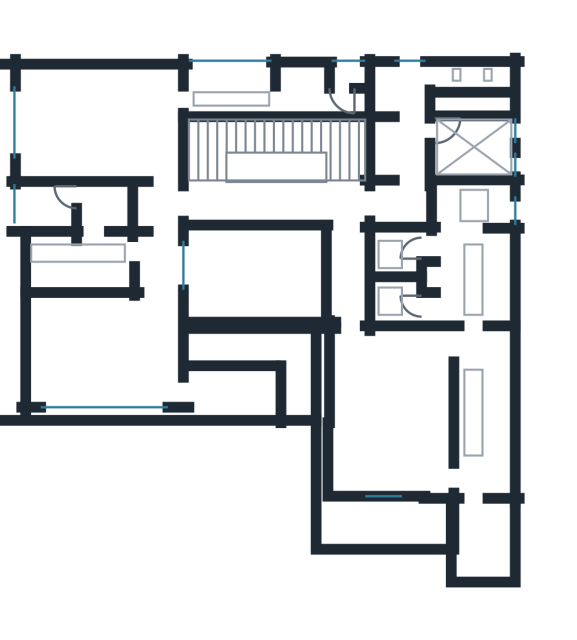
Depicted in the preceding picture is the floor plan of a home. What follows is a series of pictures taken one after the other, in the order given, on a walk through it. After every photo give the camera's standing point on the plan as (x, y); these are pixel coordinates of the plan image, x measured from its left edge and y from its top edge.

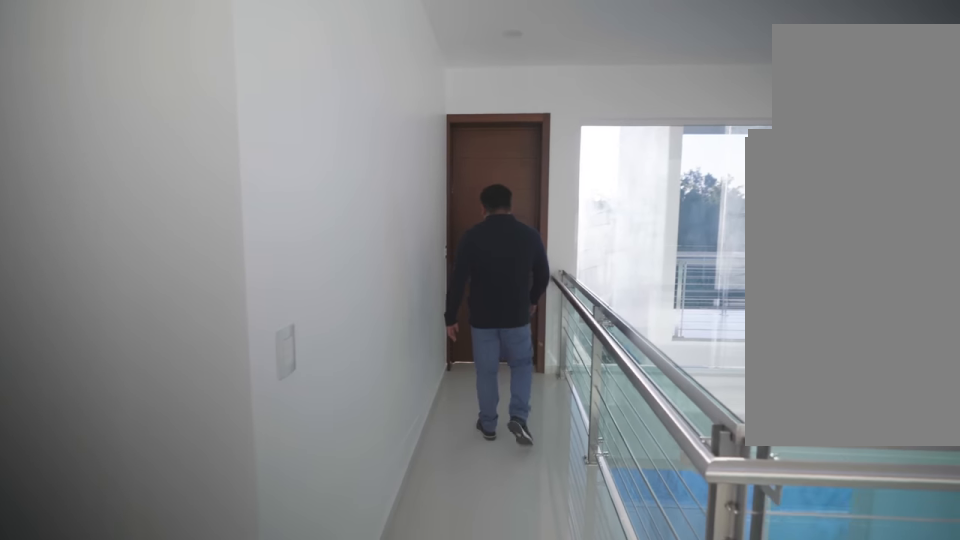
(346, 267)
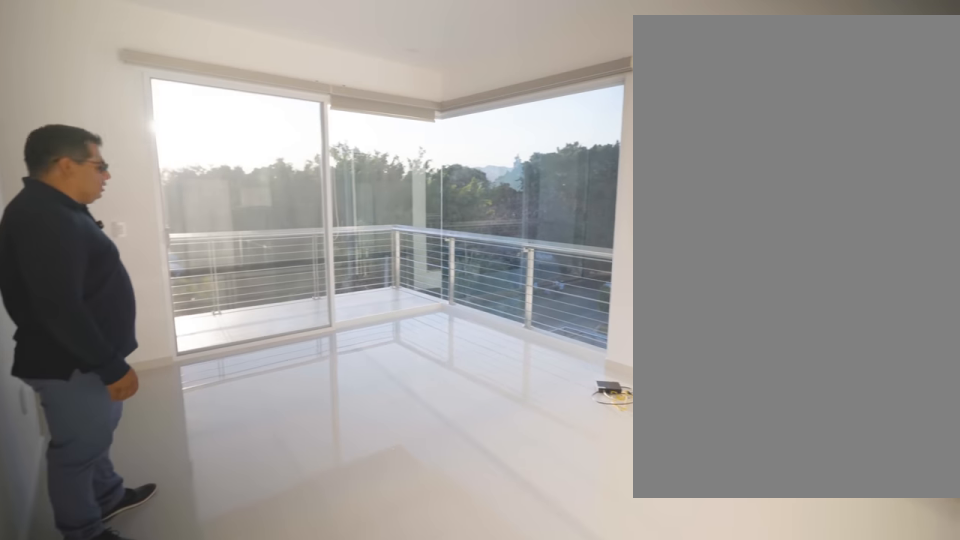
(422, 358)
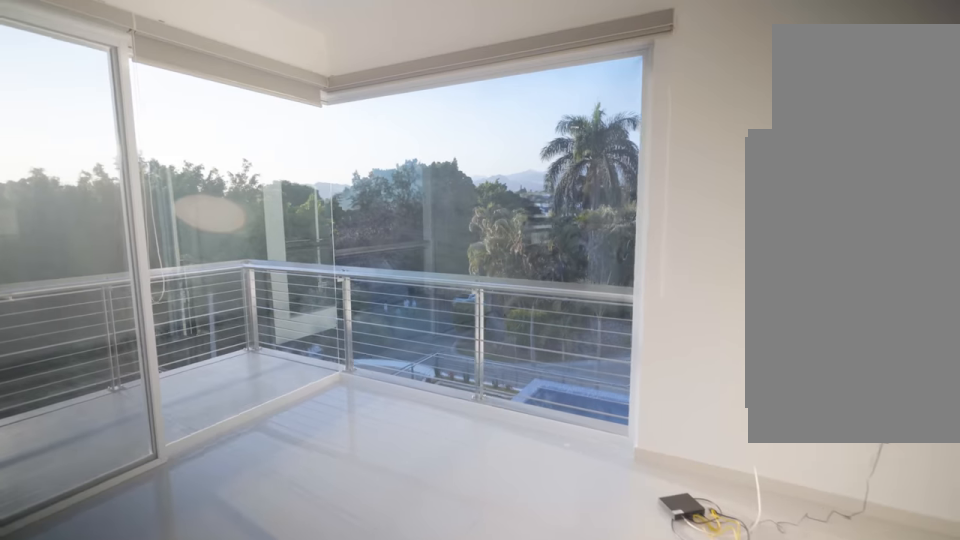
(372, 436)
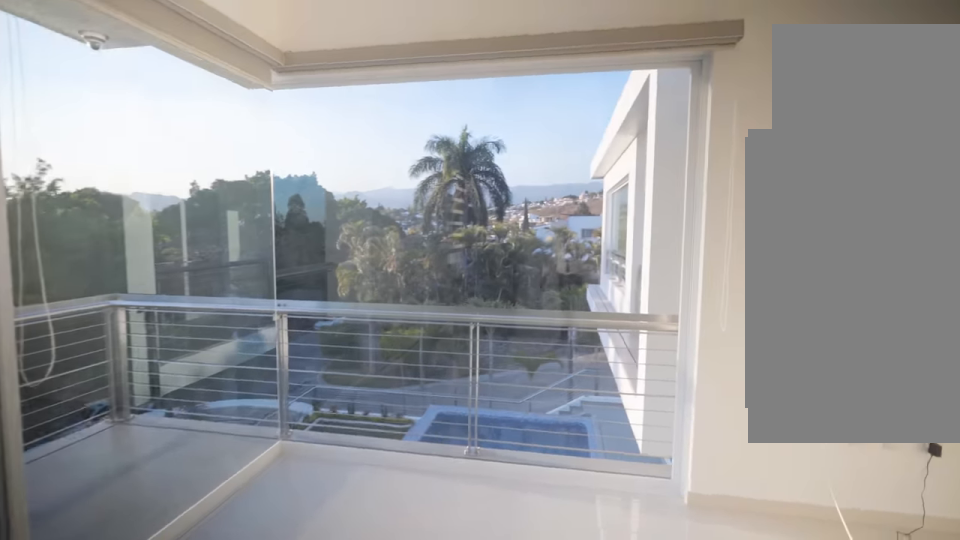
(367, 457)
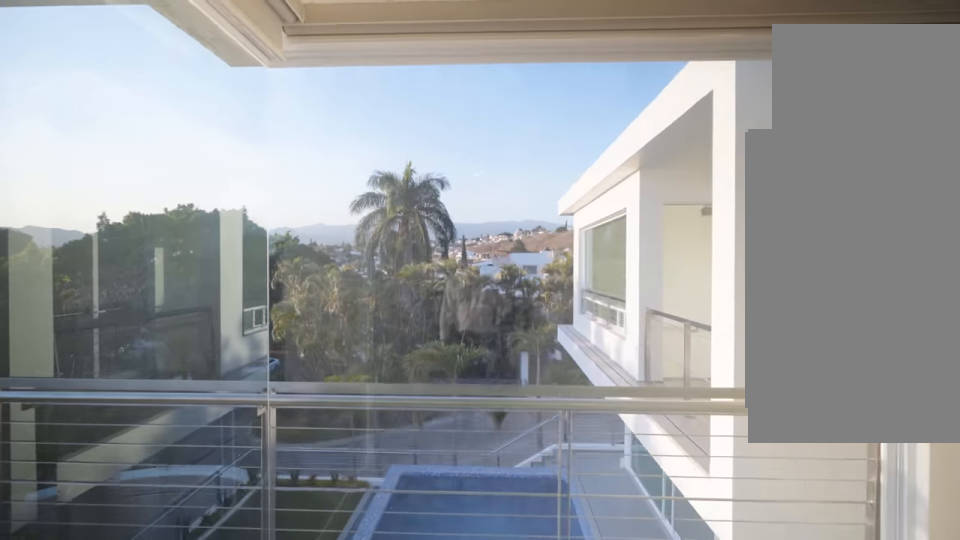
(367, 457)
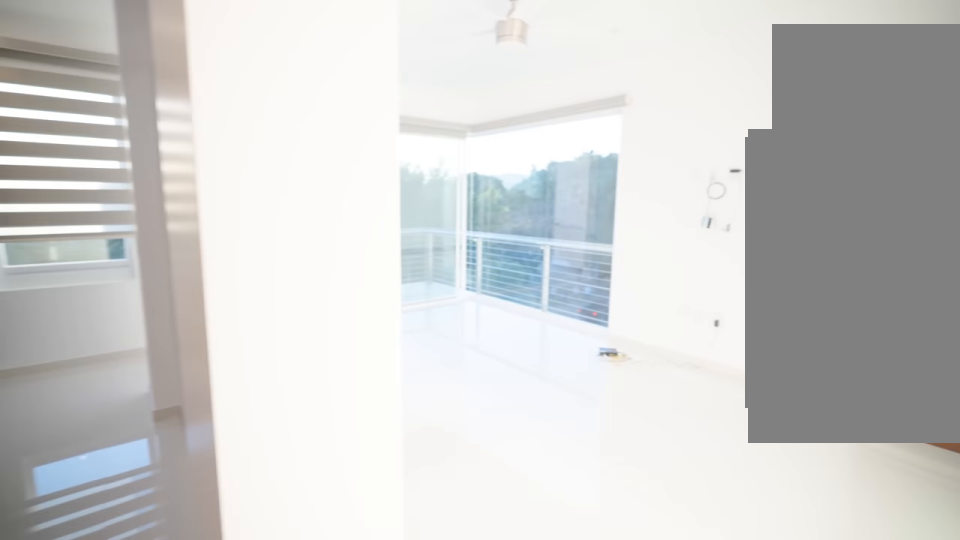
(438, 351)
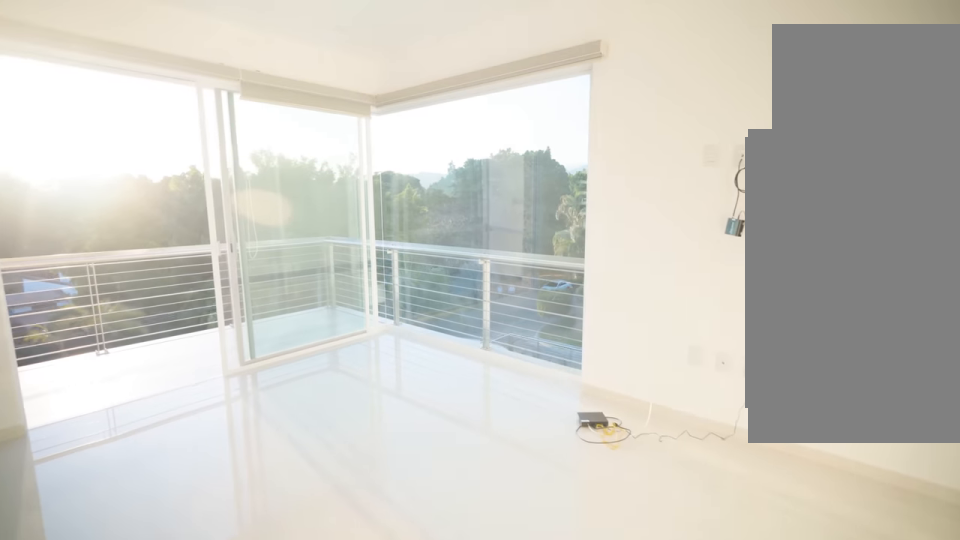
(416, 370)
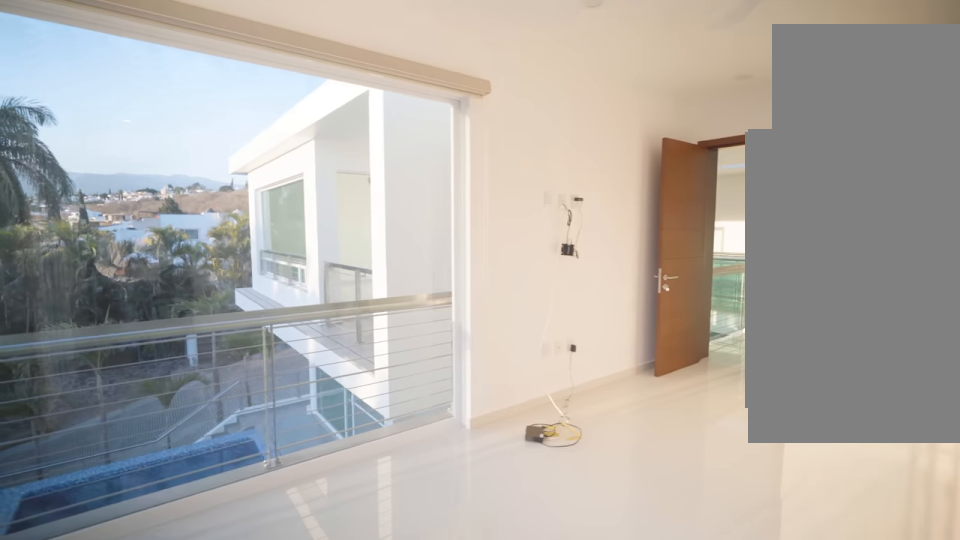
(409, 519)
